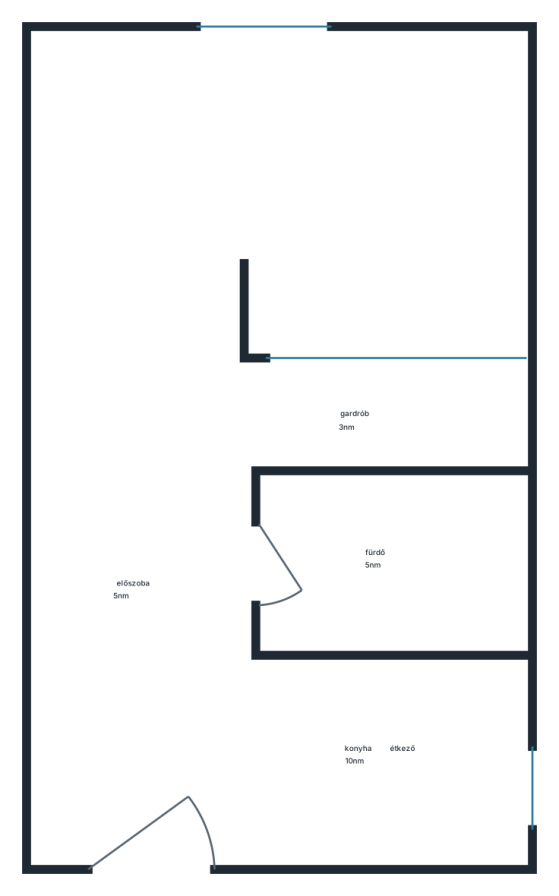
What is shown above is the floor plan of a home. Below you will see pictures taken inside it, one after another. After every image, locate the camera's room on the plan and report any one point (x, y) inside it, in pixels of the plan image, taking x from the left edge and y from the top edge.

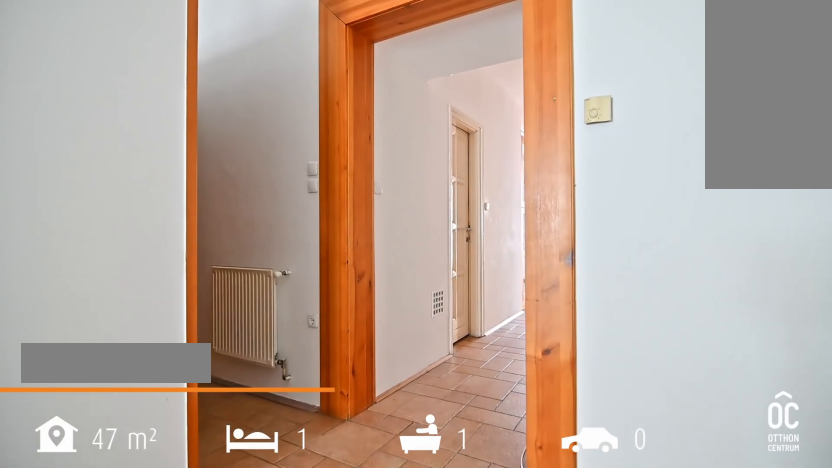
(132, 578)
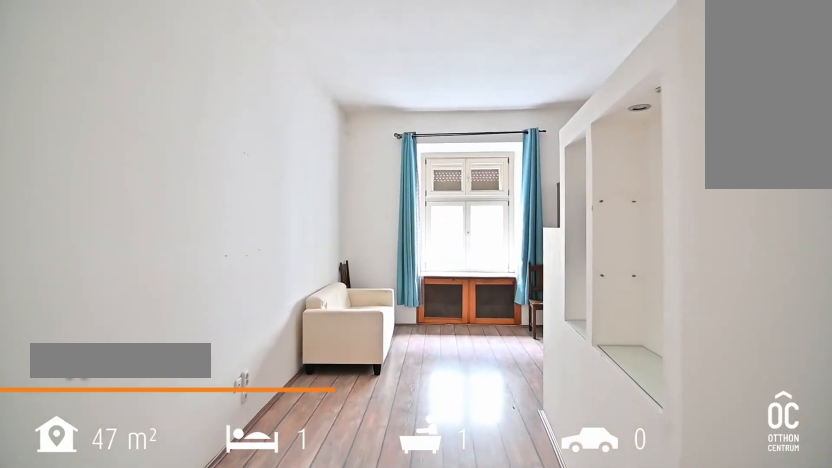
(255, 170)
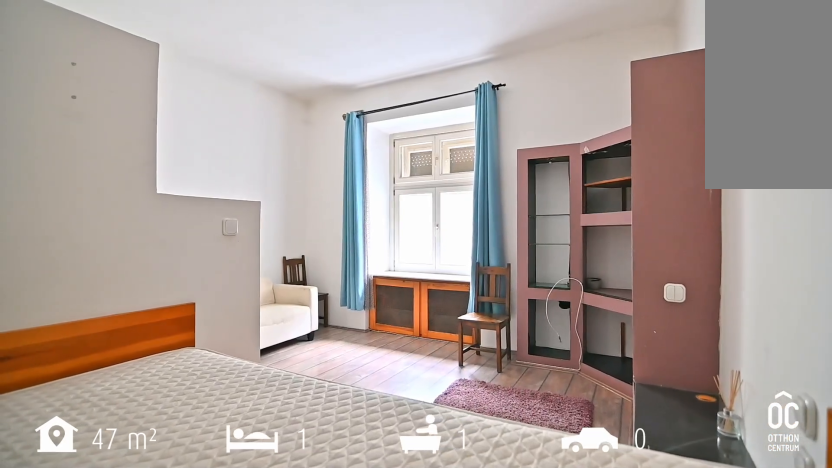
(254, 170)
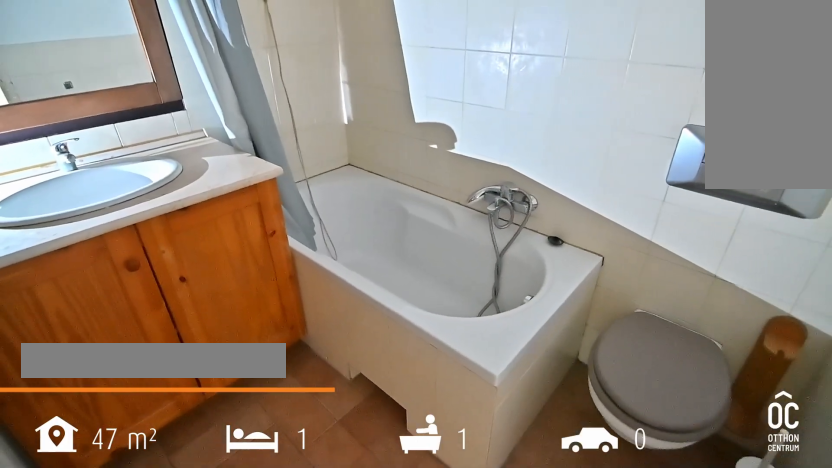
(387, 565)
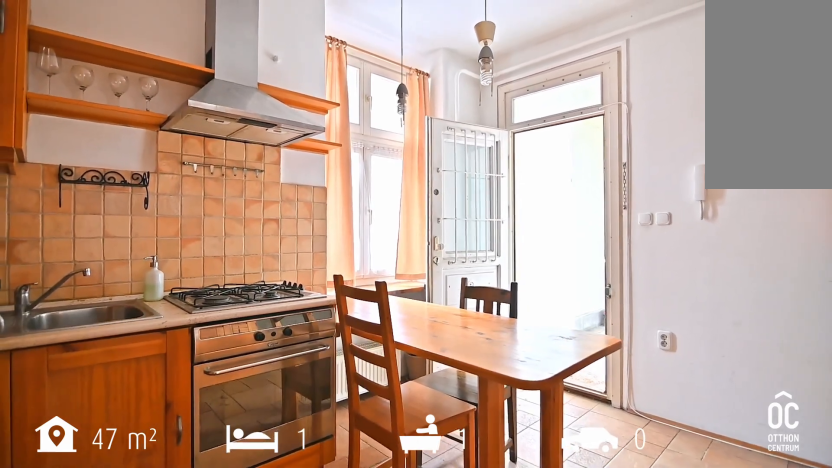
(381, 761)
